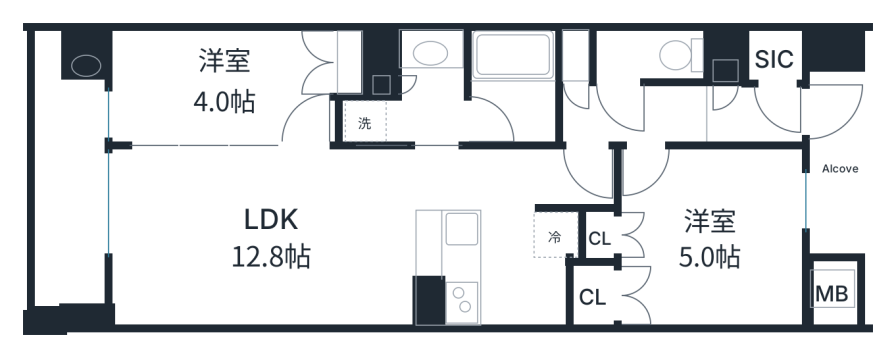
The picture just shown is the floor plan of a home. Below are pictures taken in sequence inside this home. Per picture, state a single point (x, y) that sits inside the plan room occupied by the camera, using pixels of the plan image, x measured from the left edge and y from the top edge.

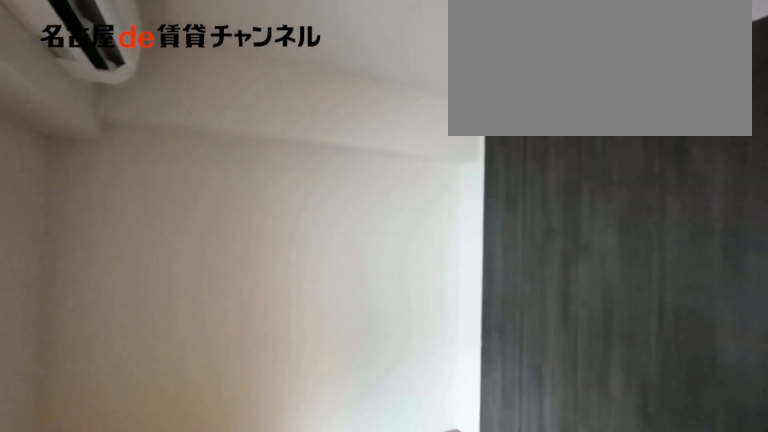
(709, 234)
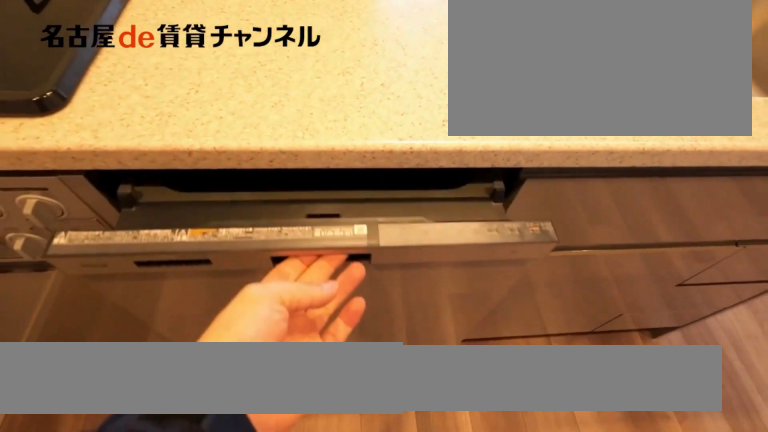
(486, 267)
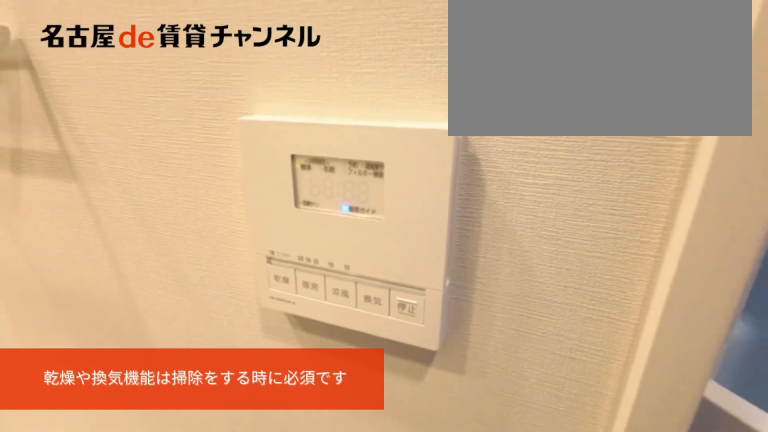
(406, 94)
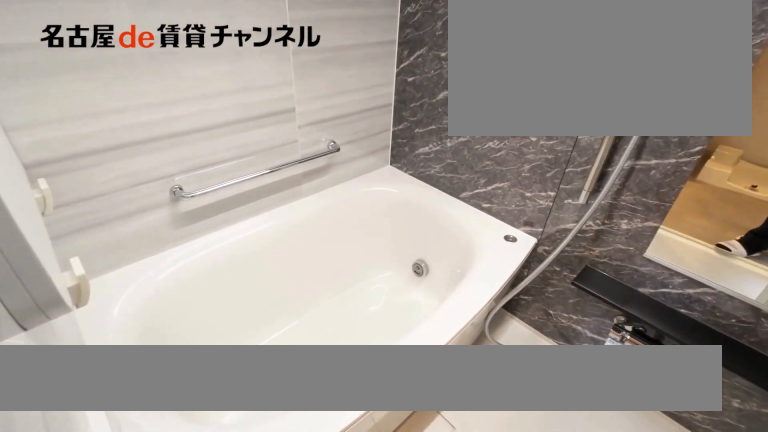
(511, 89)
